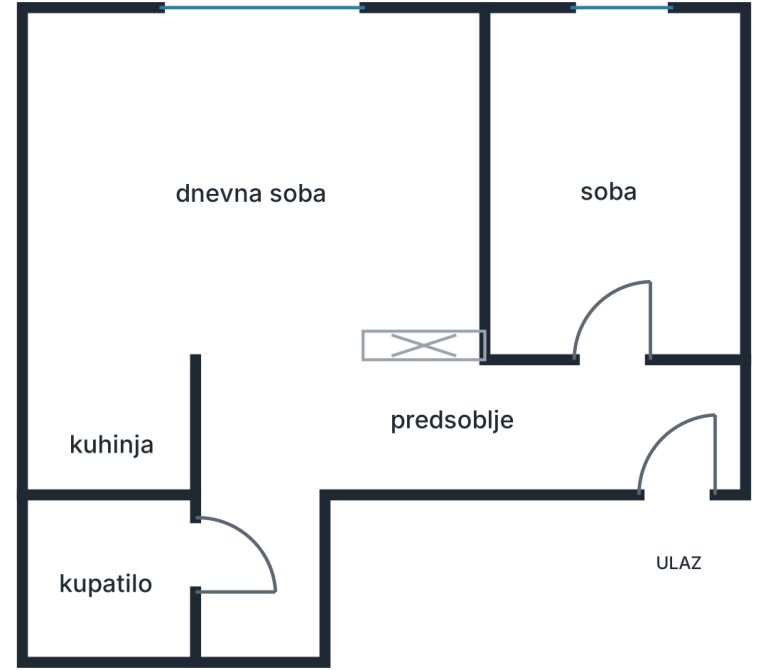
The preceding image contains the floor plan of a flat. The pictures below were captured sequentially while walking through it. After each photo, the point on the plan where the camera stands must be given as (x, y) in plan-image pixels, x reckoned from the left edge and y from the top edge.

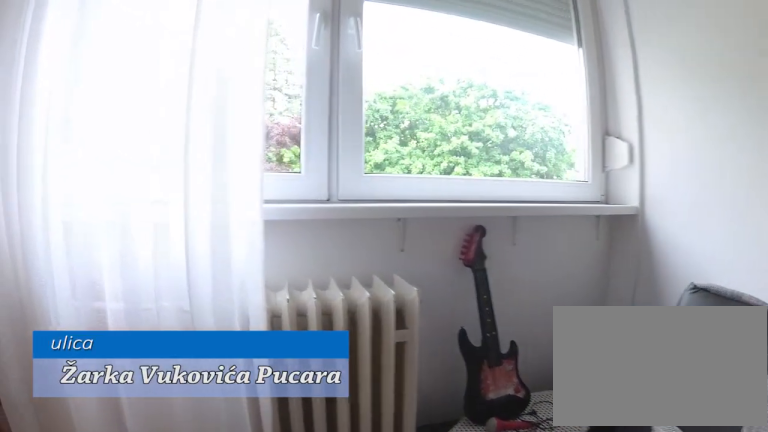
(622, 133)
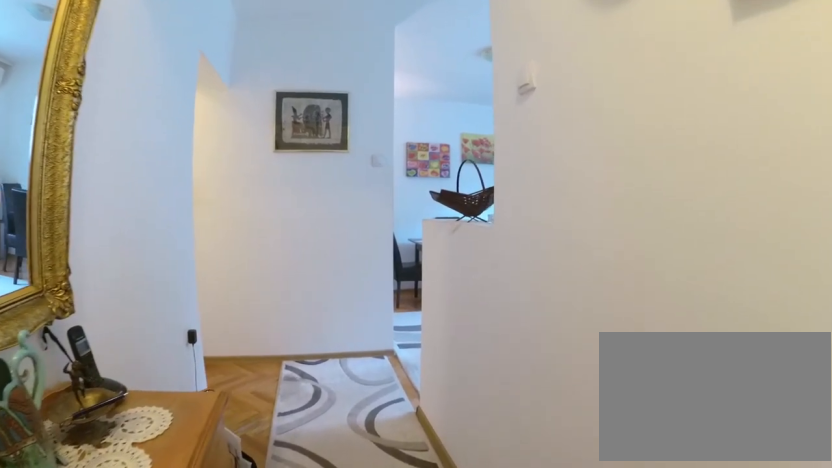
(582, 406)
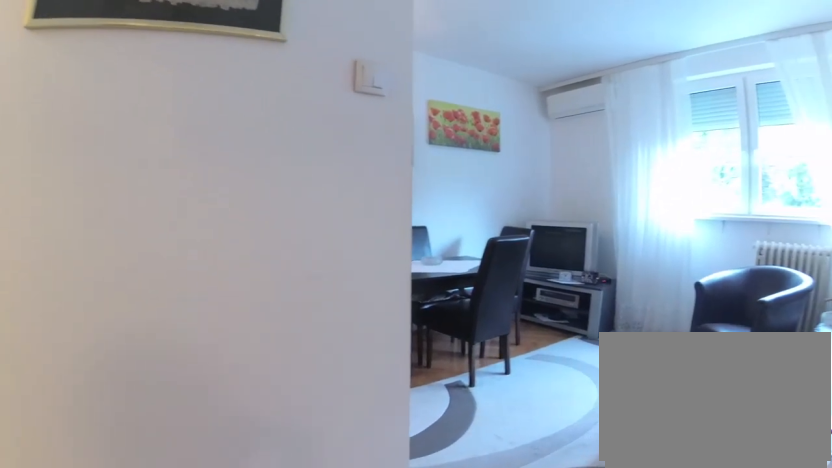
(415, 419)
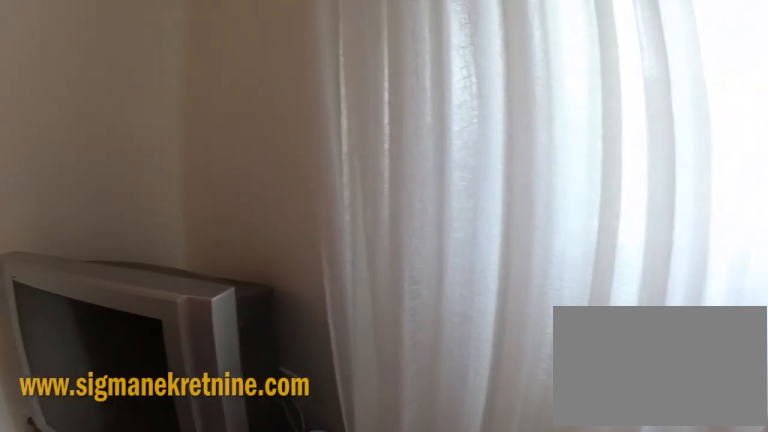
(324, 130)
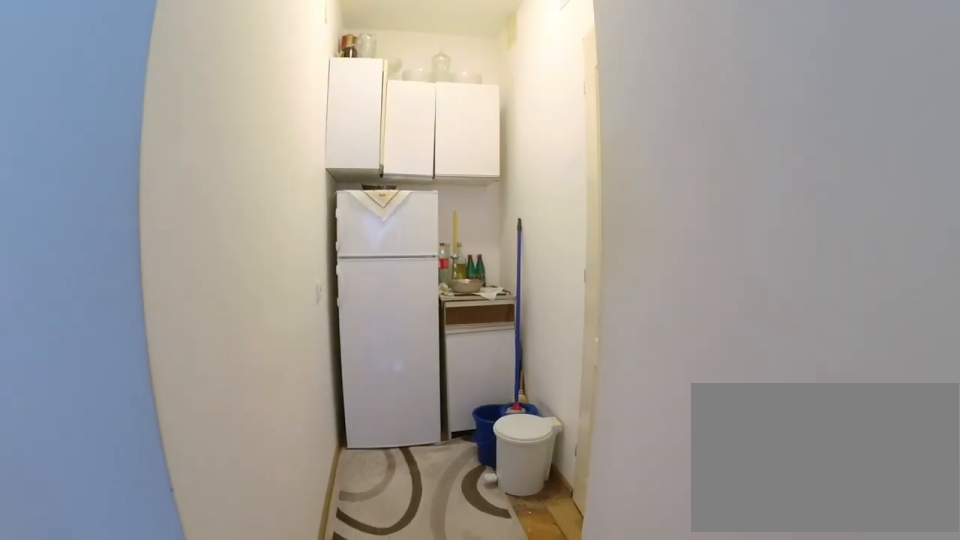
(261, 424)
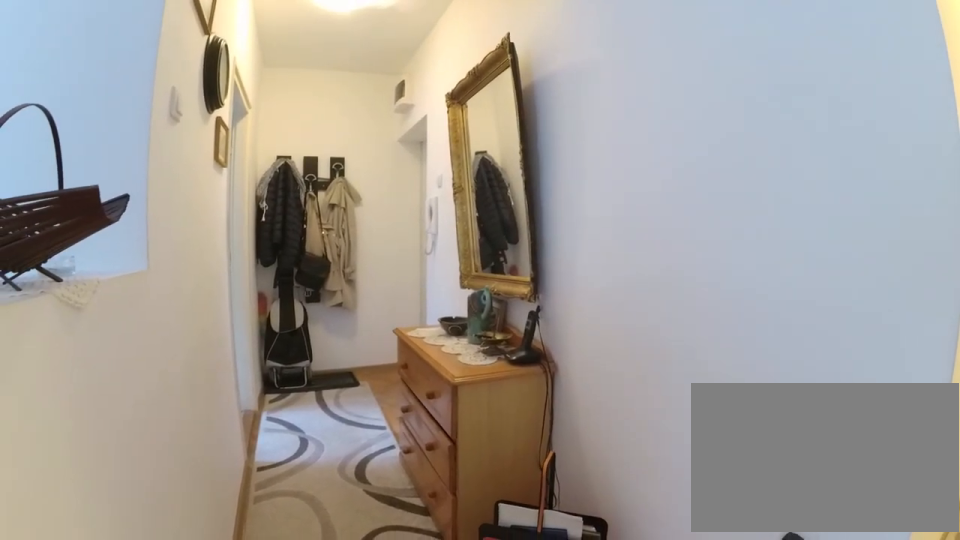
(231, 430)
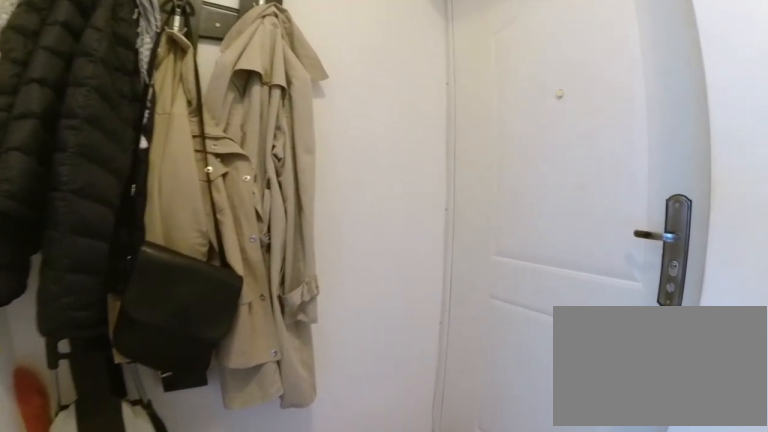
(616, 417)
